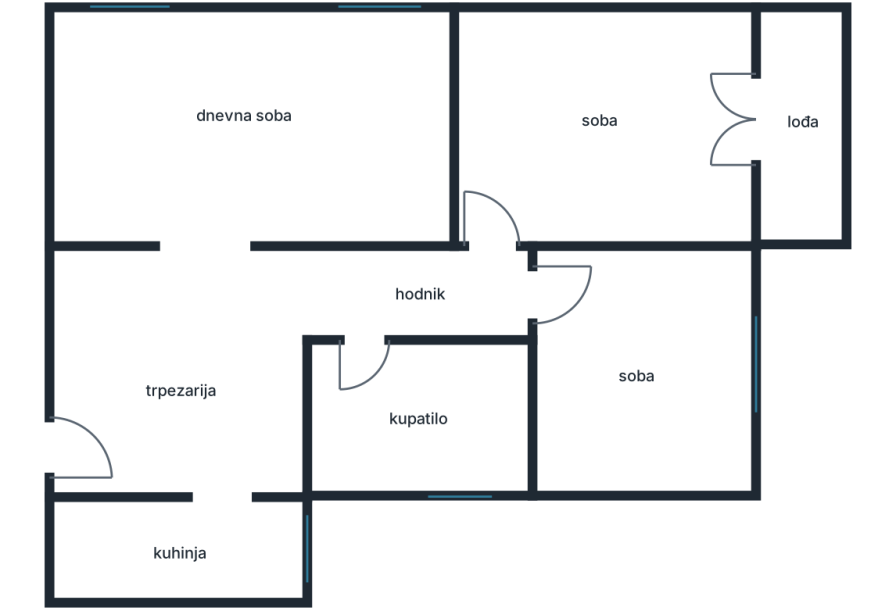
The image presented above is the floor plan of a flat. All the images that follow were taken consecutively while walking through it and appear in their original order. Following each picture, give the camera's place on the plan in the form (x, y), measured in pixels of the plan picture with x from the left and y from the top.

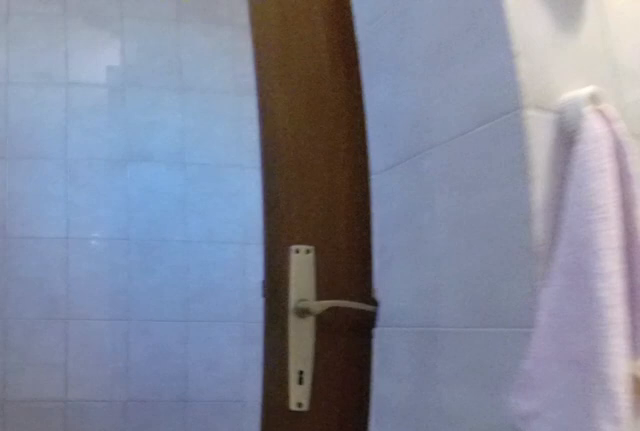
(447, 426)
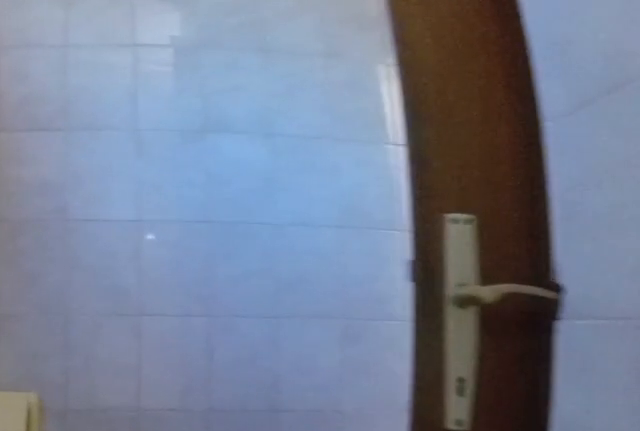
(434, 424)
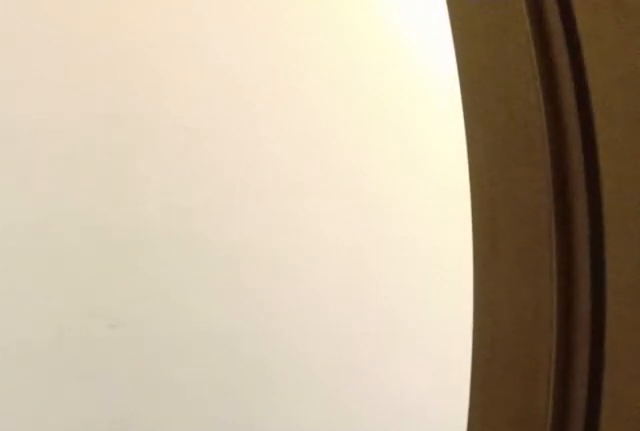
(377, 373)
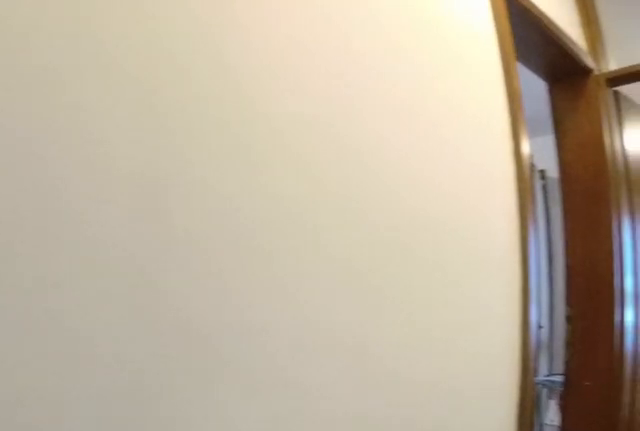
(363, 320)
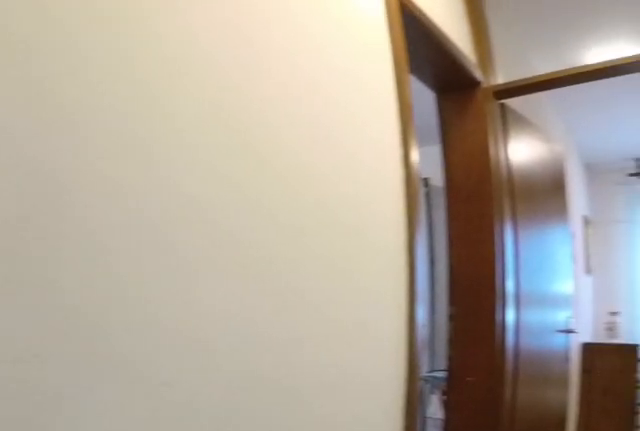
(359, 315)
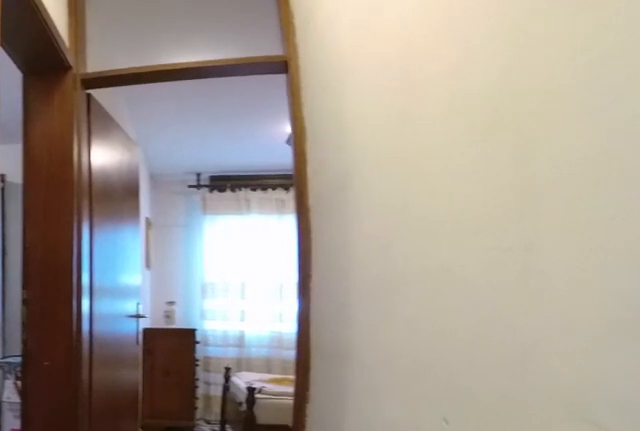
(368, 301)
